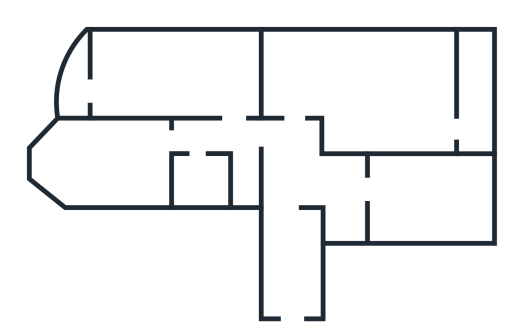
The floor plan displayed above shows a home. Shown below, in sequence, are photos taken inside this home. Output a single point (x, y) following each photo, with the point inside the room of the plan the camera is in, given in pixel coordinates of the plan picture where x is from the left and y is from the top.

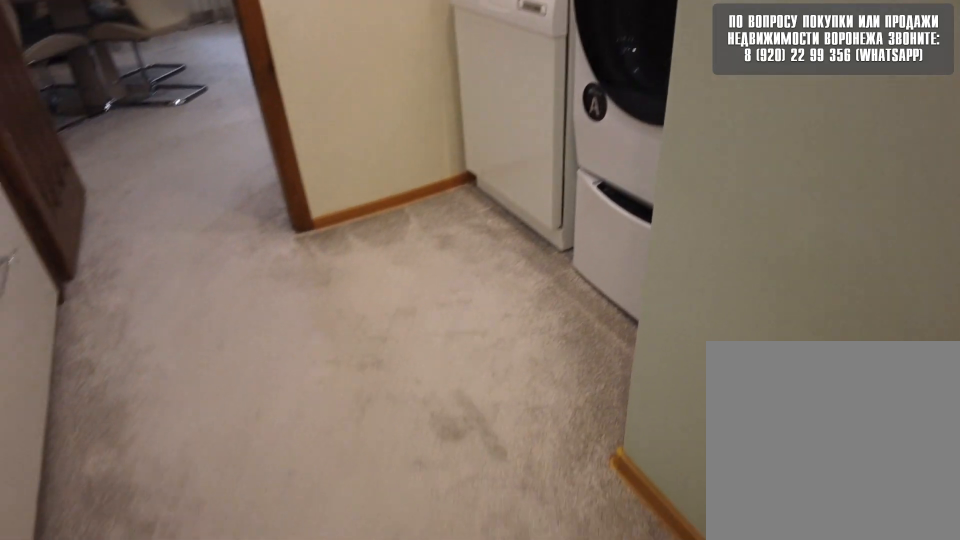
(350, 191)
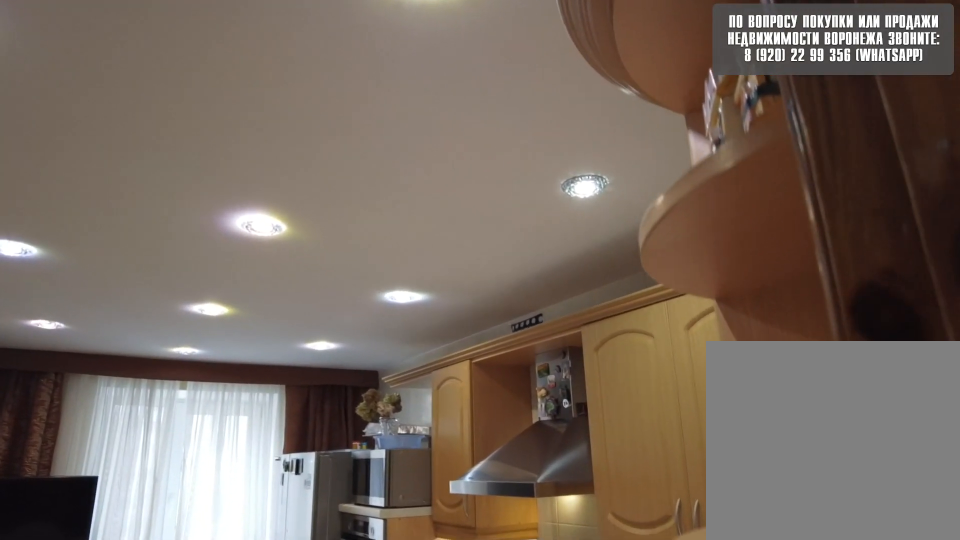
(409, 199)
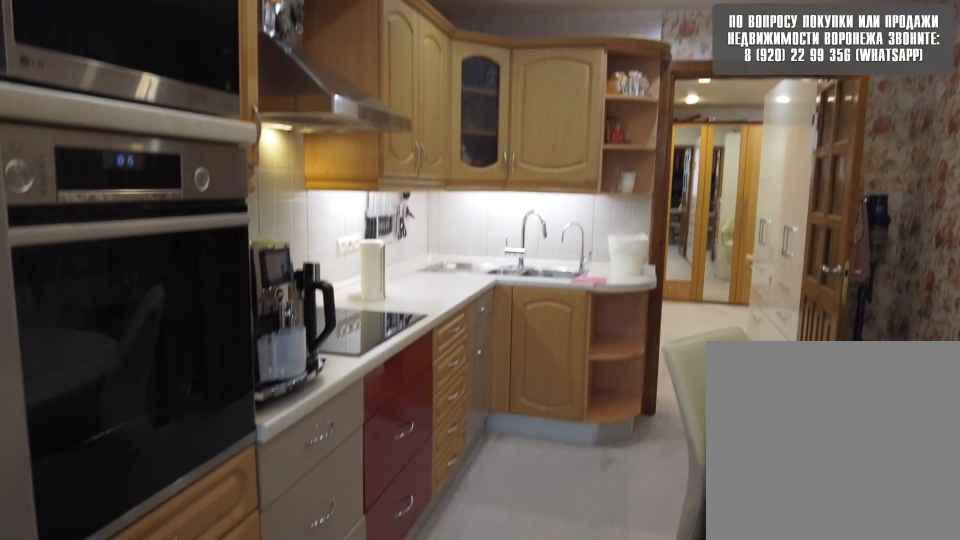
(409, 199)
